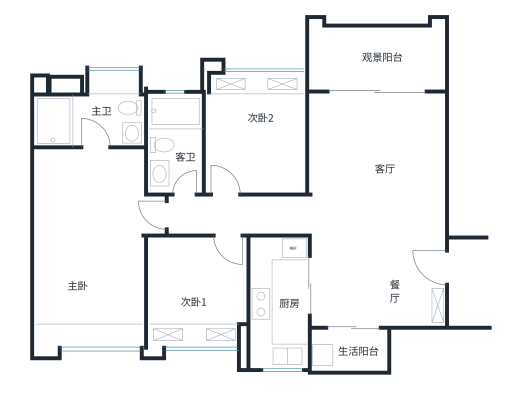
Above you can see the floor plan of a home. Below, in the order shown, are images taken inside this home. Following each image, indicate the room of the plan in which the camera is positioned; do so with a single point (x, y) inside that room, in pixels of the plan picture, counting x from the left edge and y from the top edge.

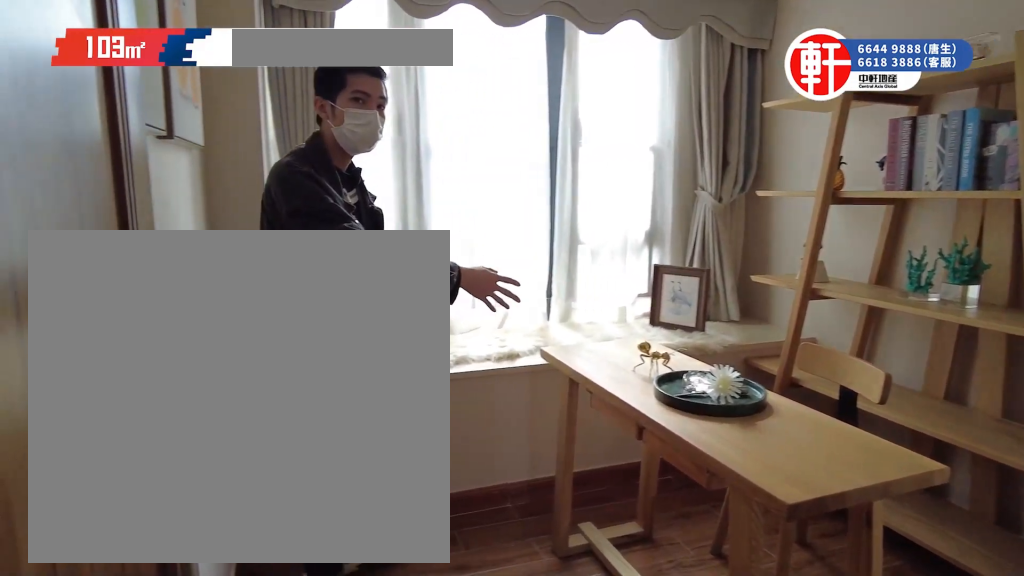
(198, 297)
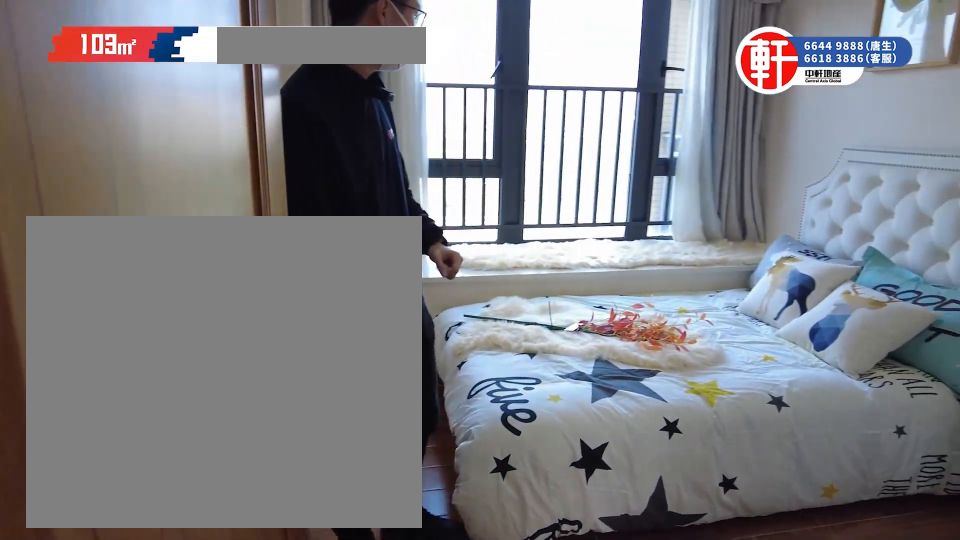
(253, 161)
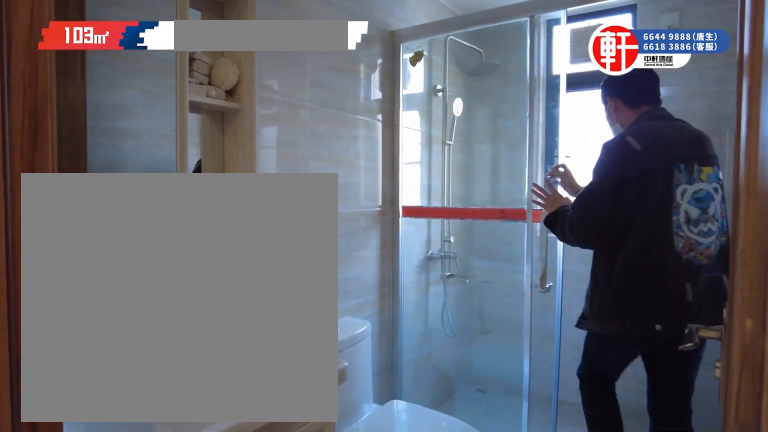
(175, 165)
